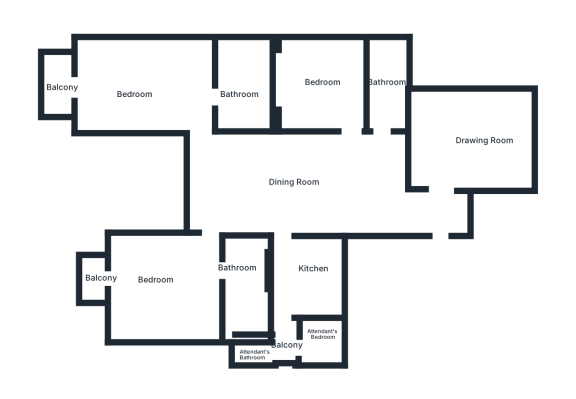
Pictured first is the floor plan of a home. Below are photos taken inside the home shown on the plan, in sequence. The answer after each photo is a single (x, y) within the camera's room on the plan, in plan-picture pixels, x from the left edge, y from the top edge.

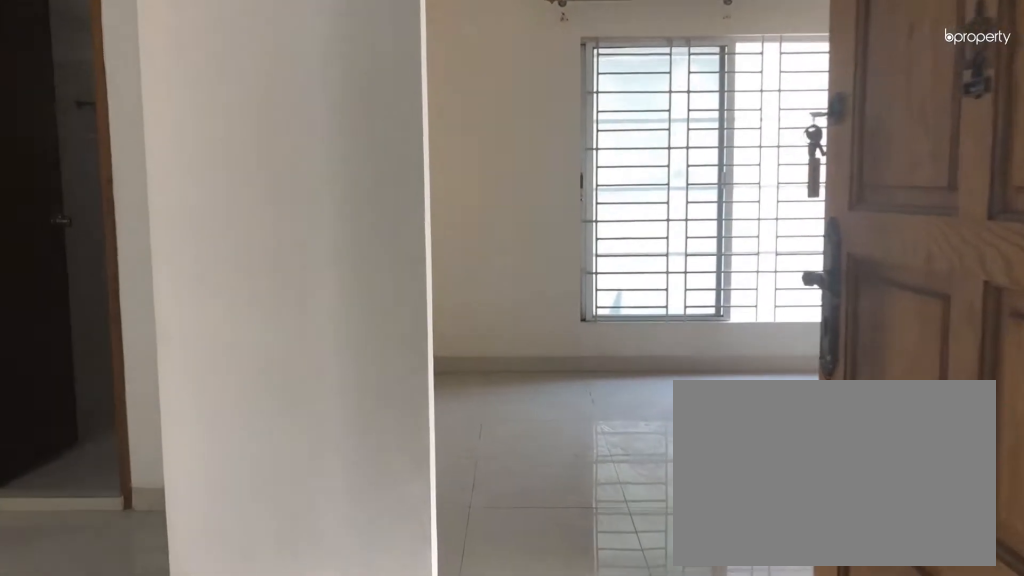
(438, 235)
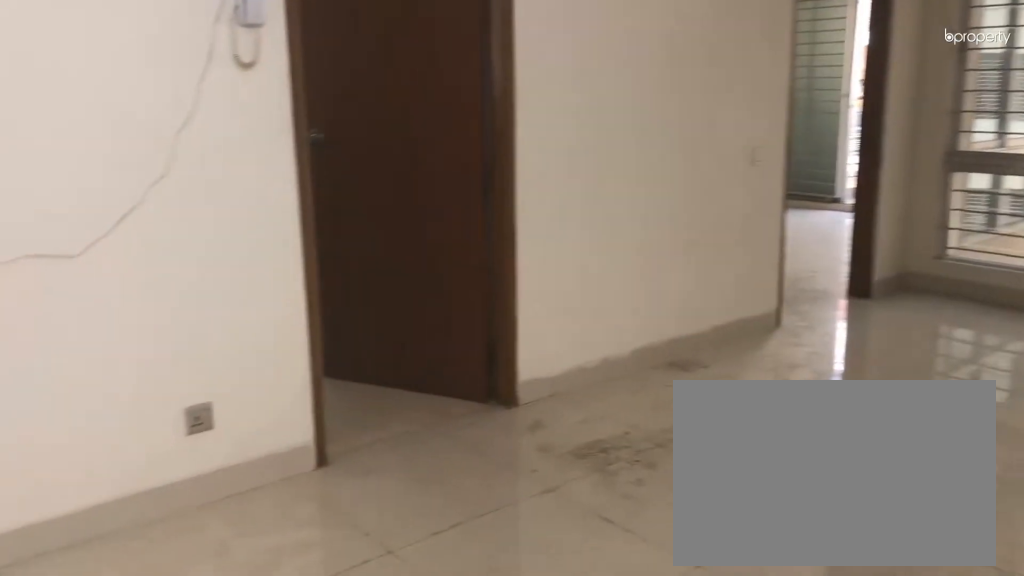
(292, 186)
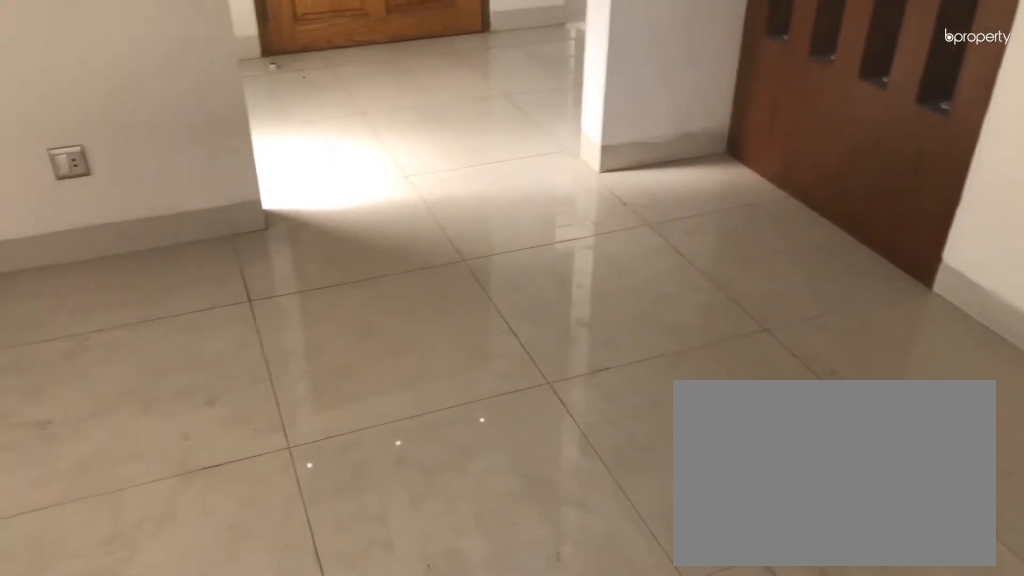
(460, 147)
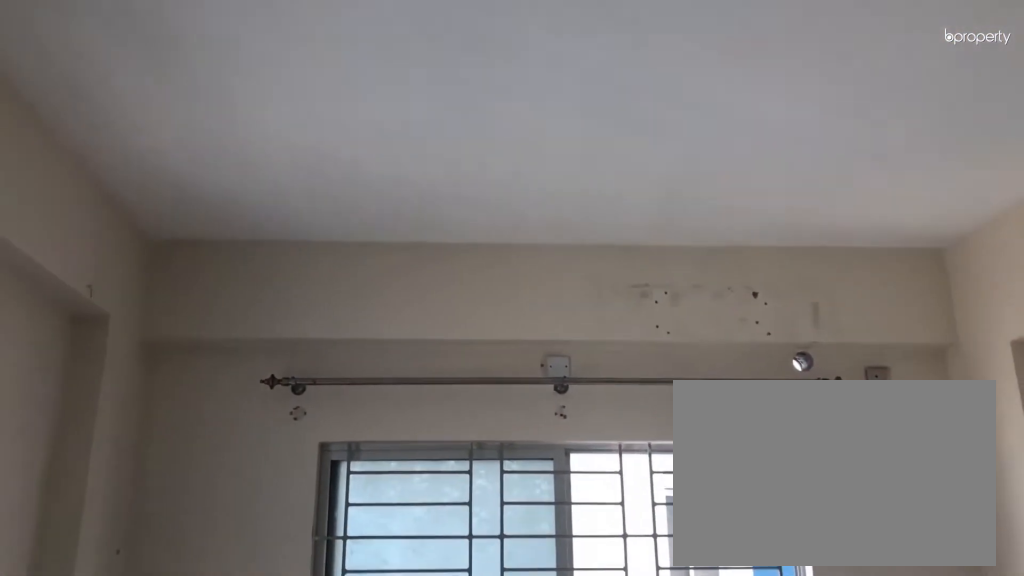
(460, 147)
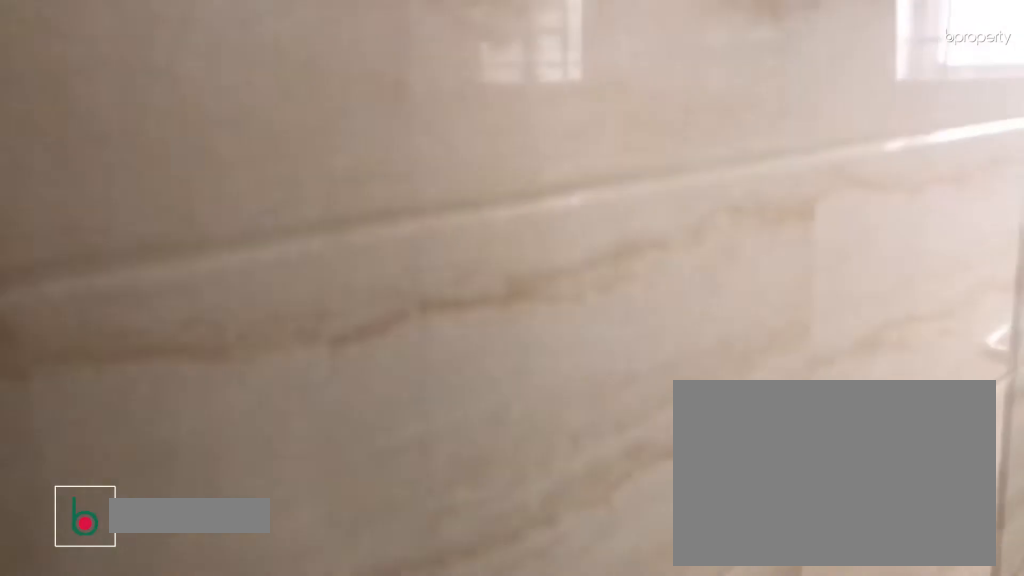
(388, 88)
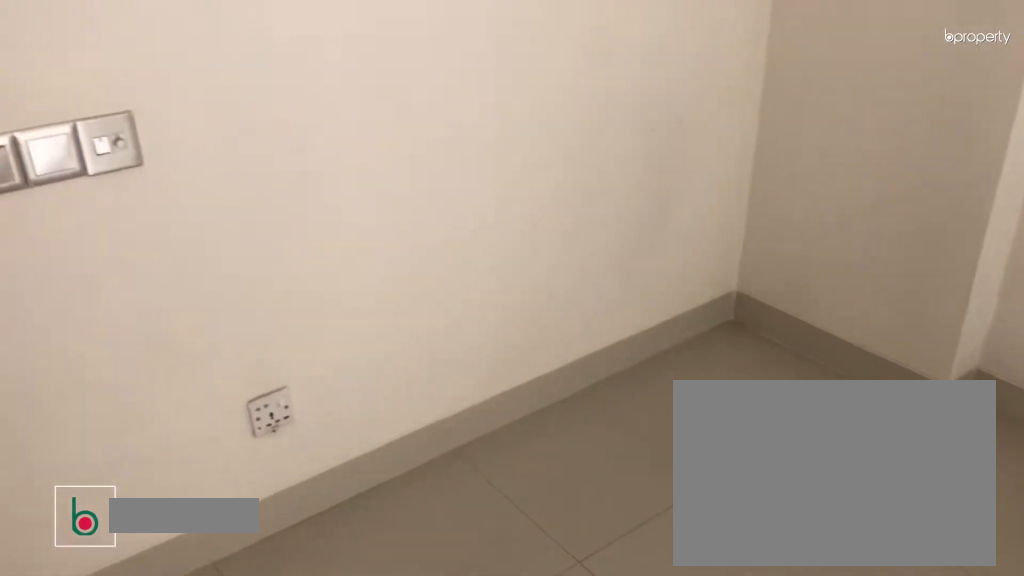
(324, 85)
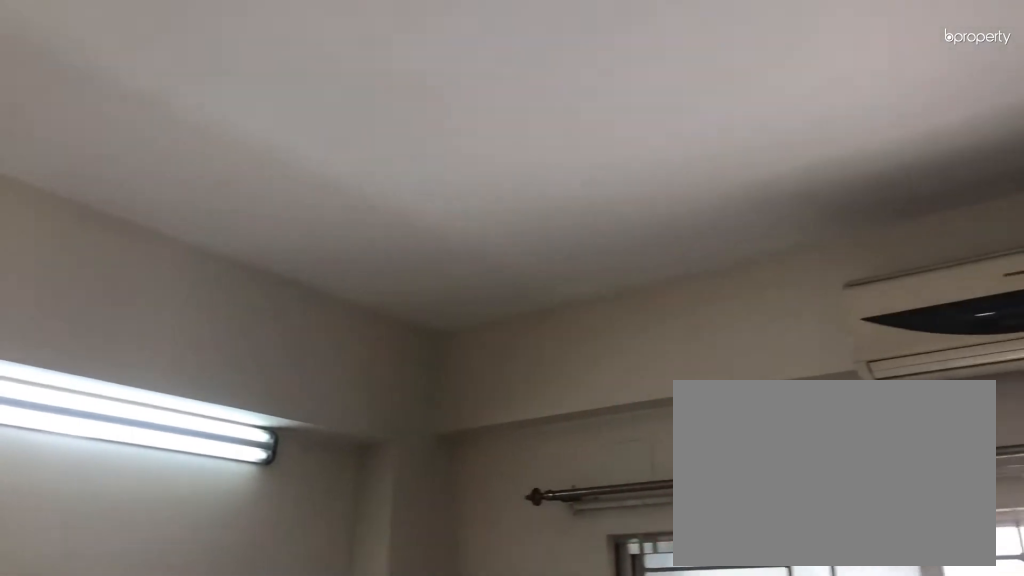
(324, 85)
